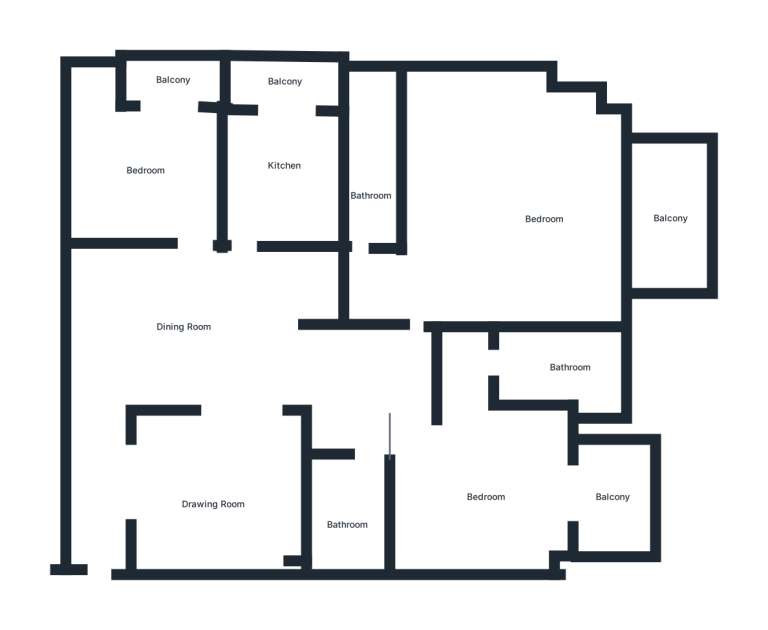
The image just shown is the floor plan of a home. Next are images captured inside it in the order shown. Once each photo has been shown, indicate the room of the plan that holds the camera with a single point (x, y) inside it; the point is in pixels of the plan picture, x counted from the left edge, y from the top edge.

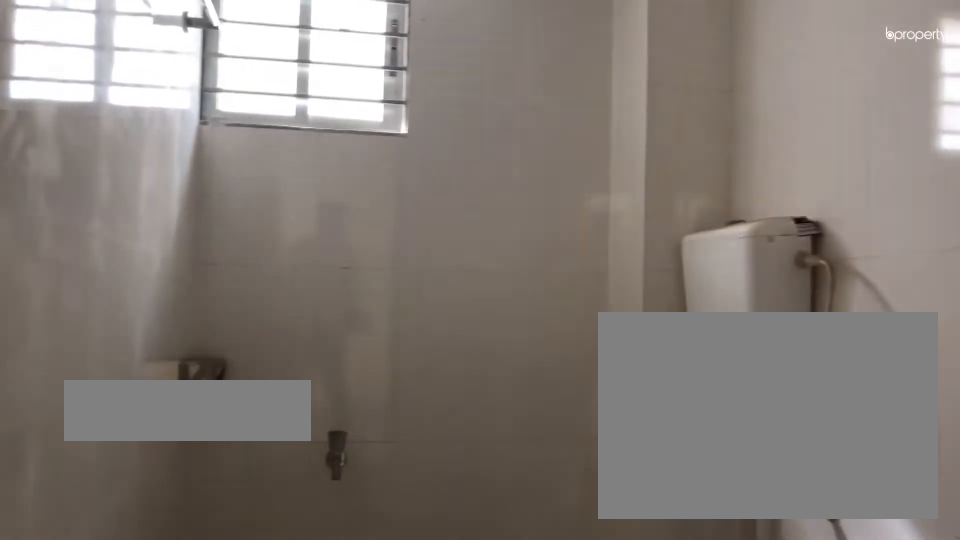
(348, 512)
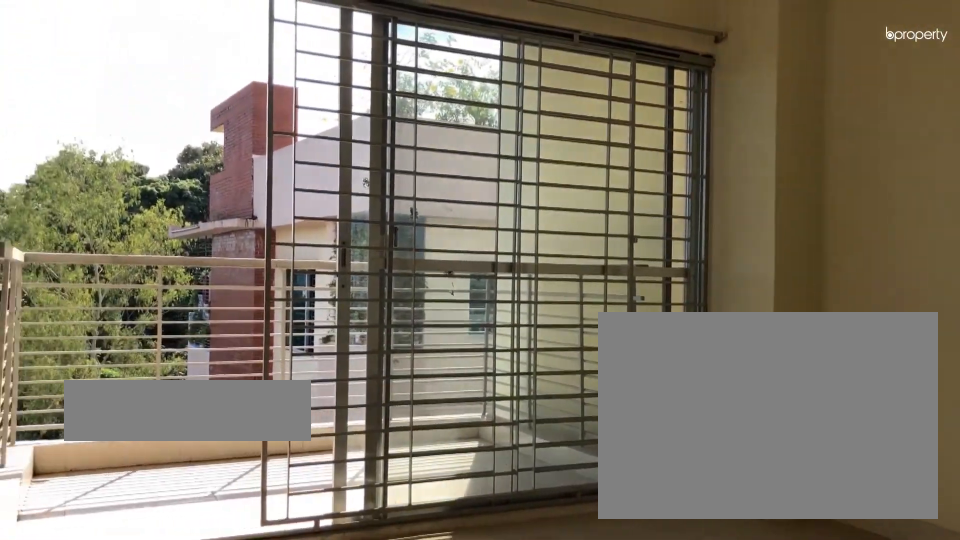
(491, 475)
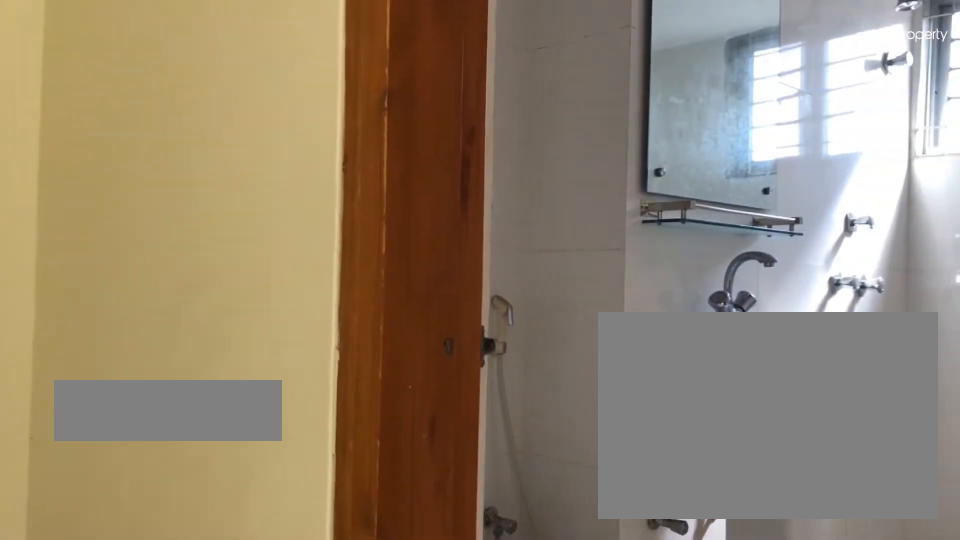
(511, 369)
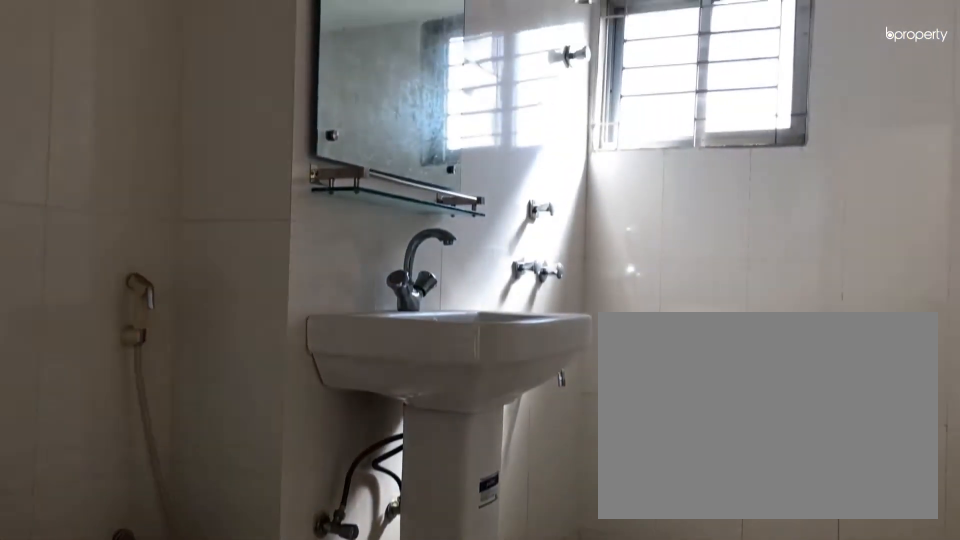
(568, 373)
